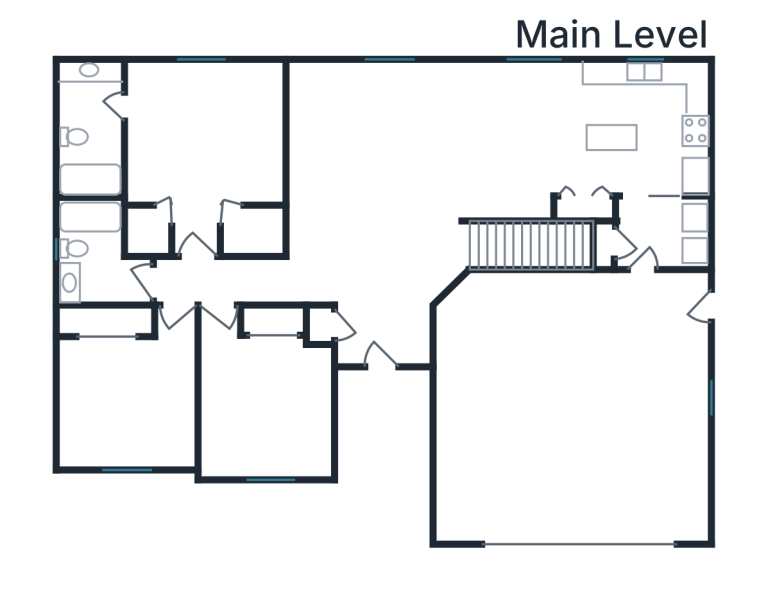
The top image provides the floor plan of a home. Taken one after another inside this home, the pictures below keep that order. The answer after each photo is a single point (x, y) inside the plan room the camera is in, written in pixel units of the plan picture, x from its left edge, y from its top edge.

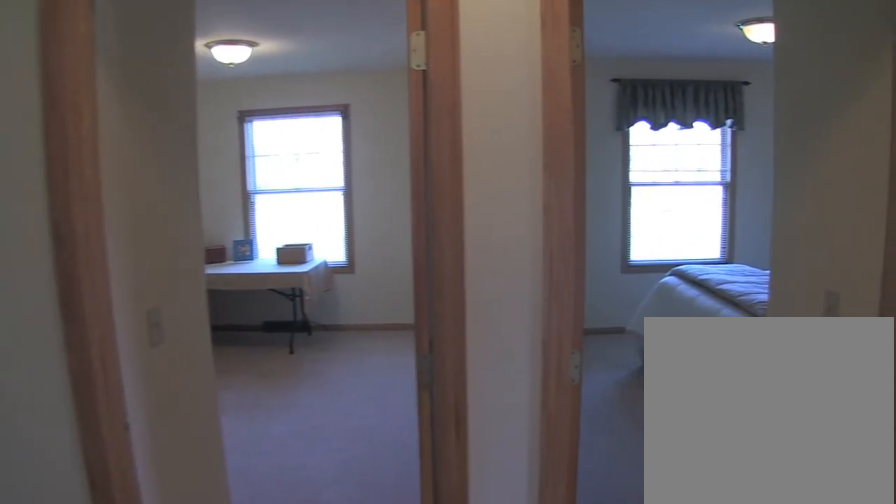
(221, 278)
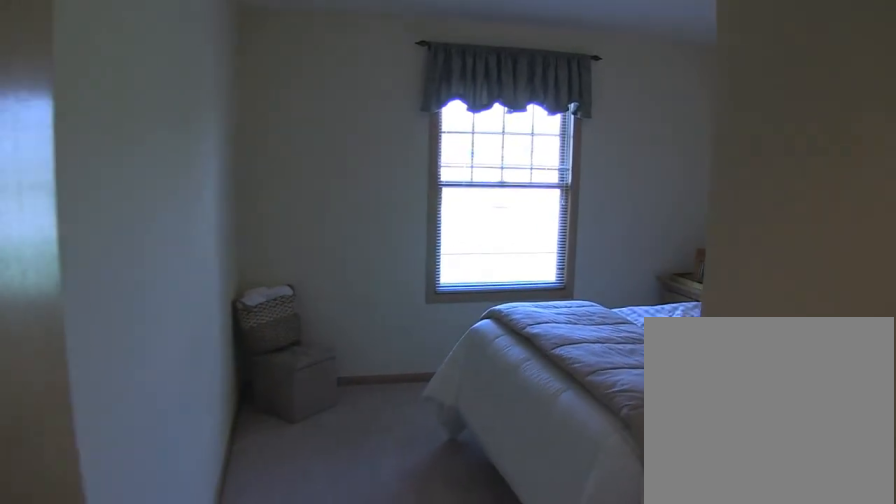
(132, 397)
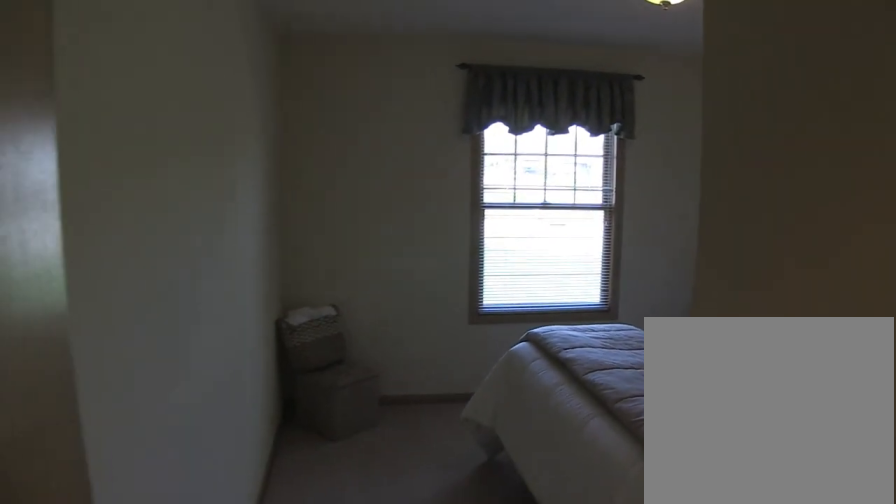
(132, 397)
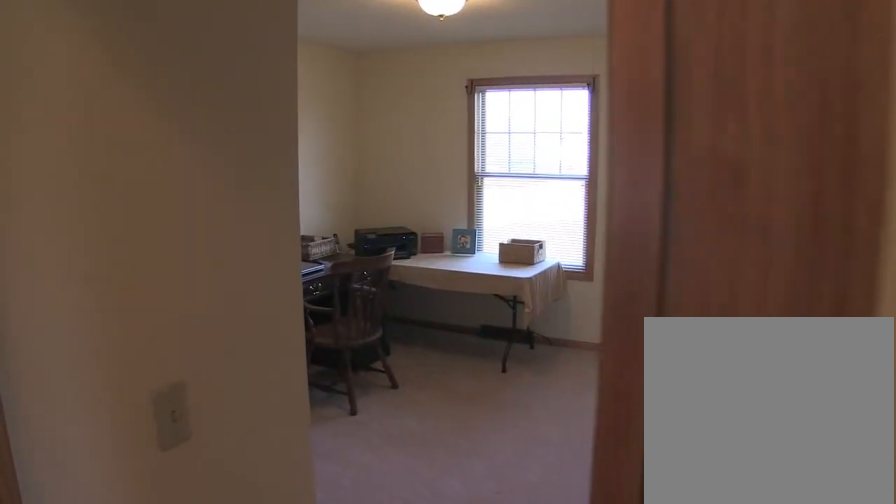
(264, 403)
